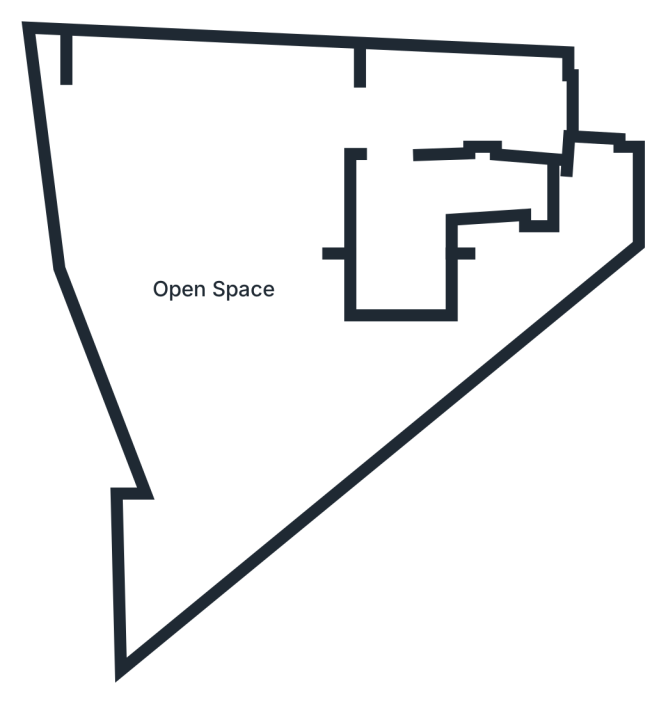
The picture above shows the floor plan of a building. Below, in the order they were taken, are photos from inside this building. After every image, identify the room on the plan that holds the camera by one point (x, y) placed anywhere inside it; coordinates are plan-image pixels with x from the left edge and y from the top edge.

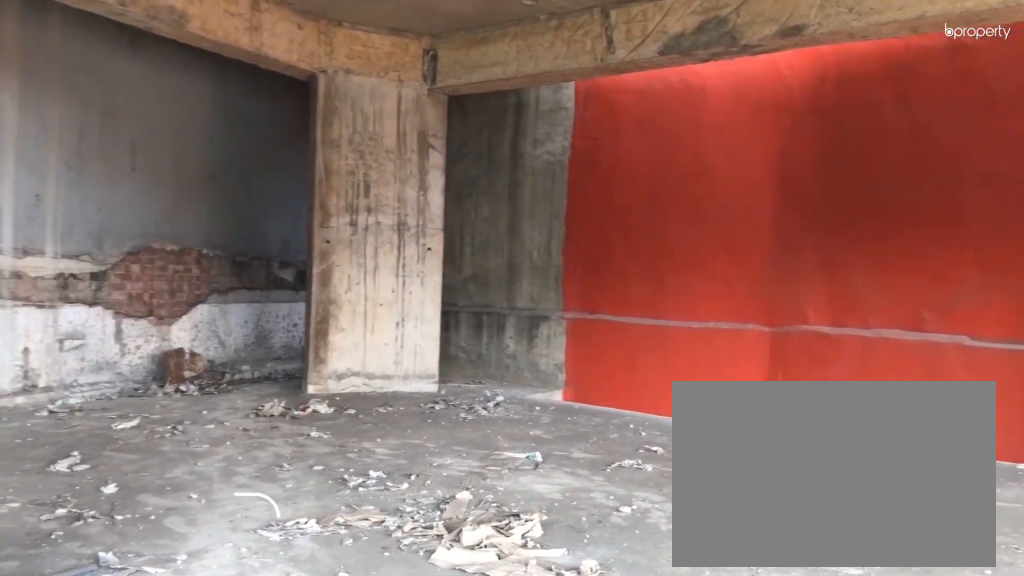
(262, 114)
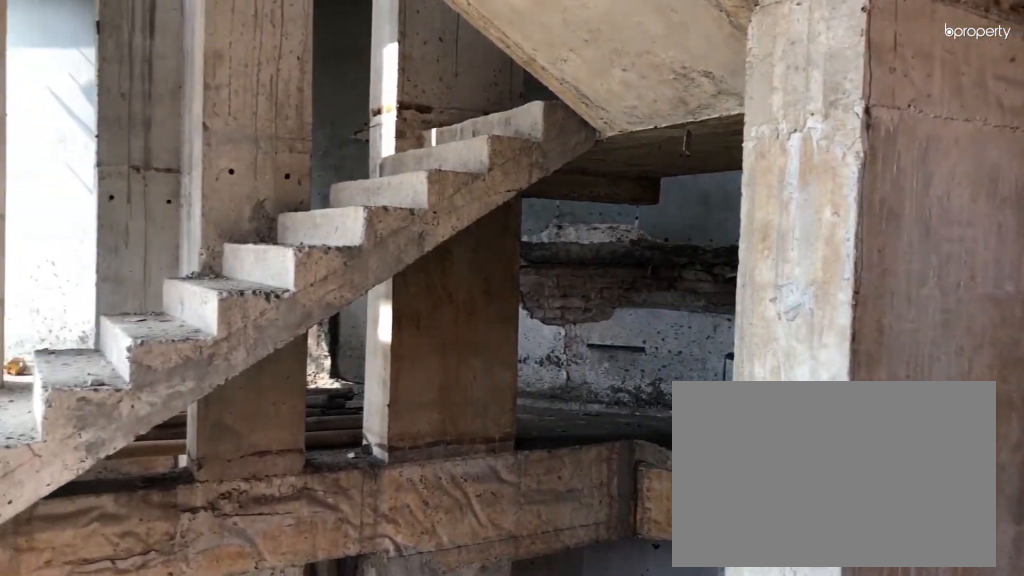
(262, 115)
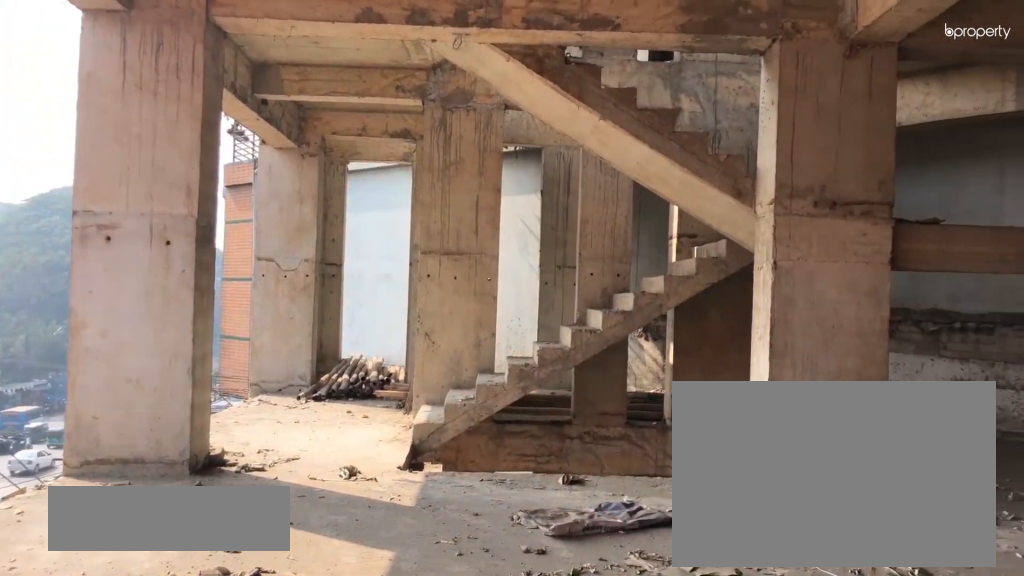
(112, 130)
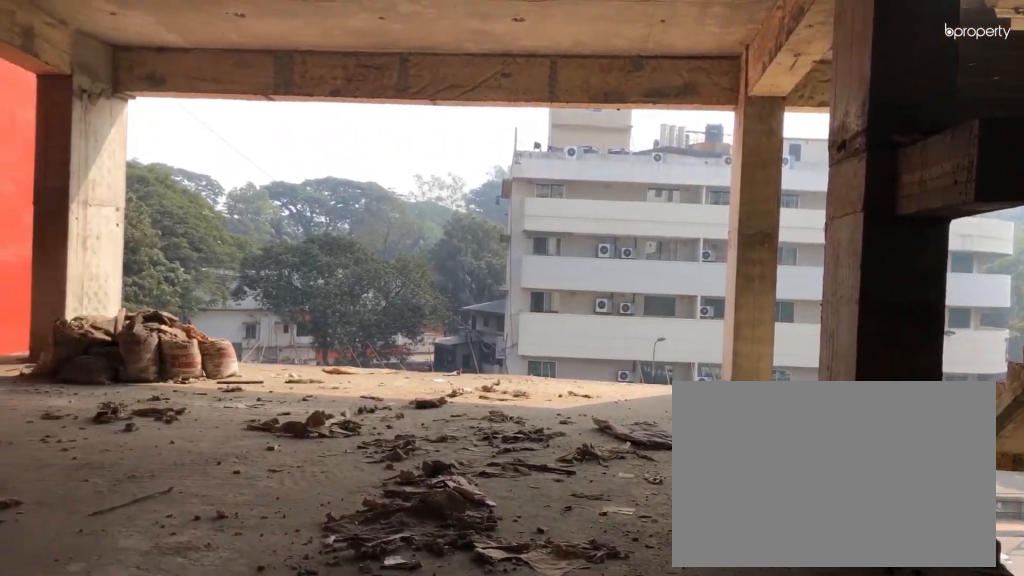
(223, 414)
